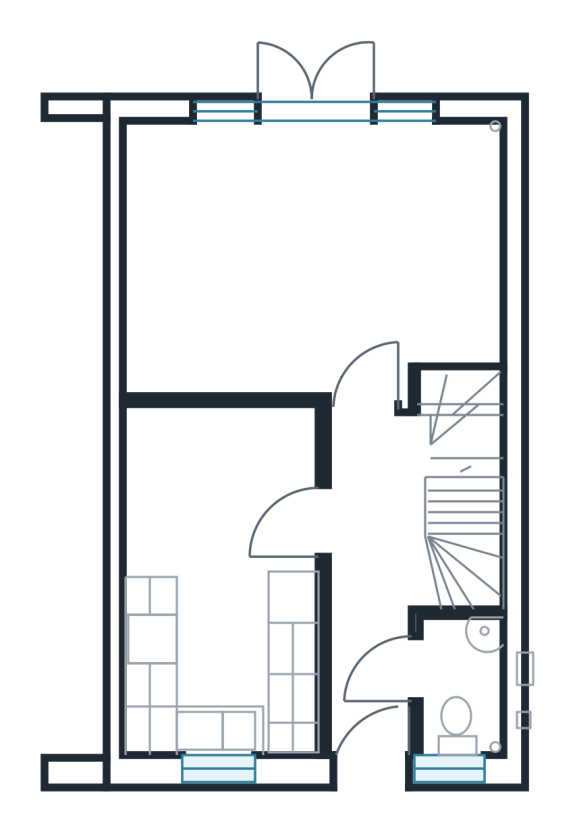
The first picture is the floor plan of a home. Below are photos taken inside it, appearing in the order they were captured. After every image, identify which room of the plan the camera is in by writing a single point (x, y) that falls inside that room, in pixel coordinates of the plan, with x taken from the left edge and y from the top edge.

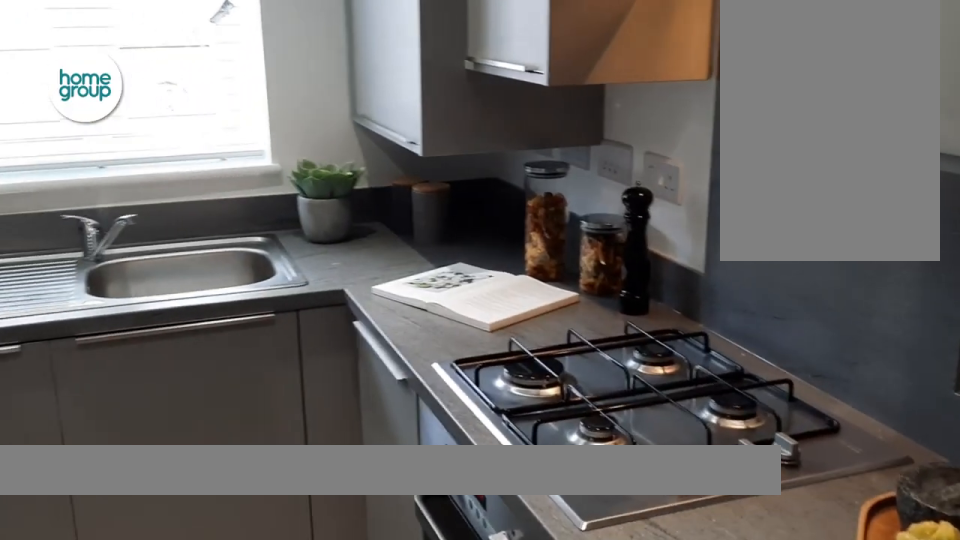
(224, 534)
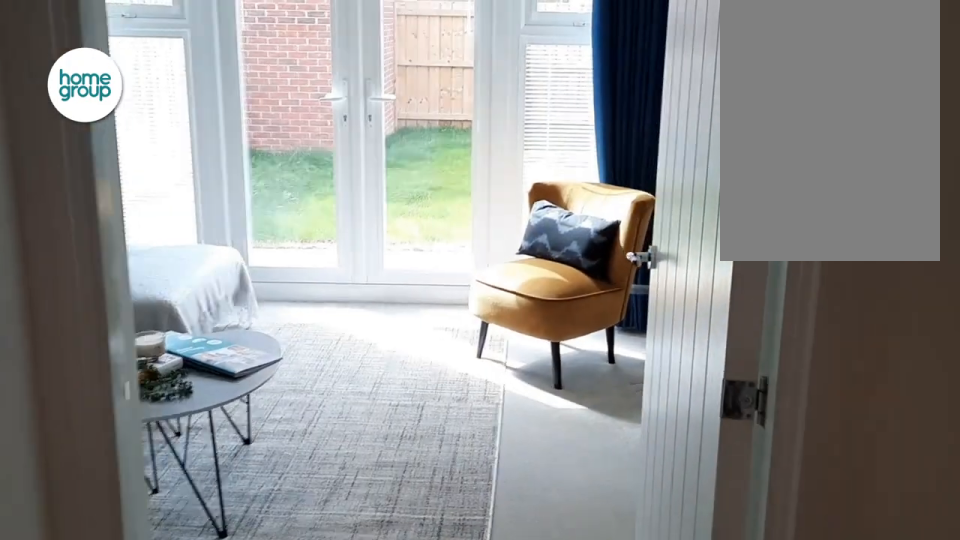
(312, 259)
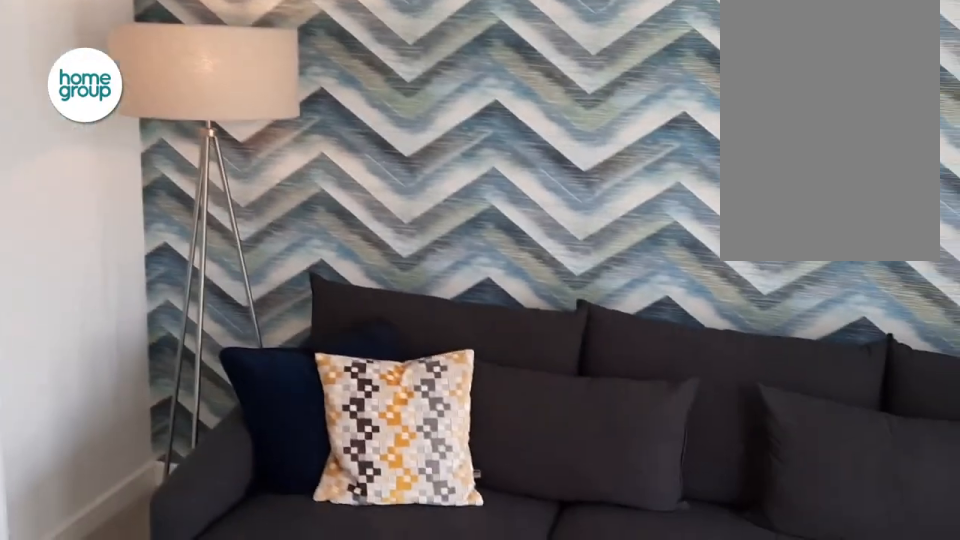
(312, 259)
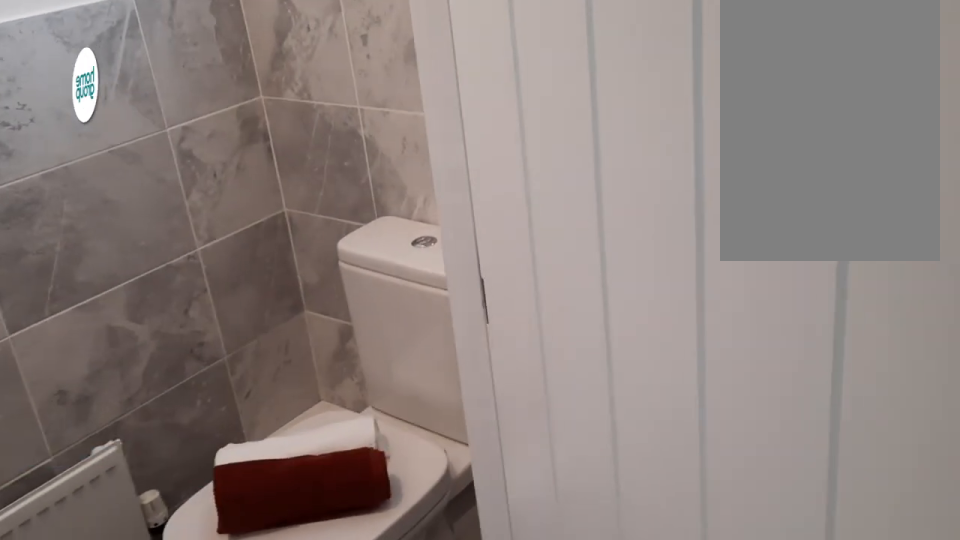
(458, 683)
